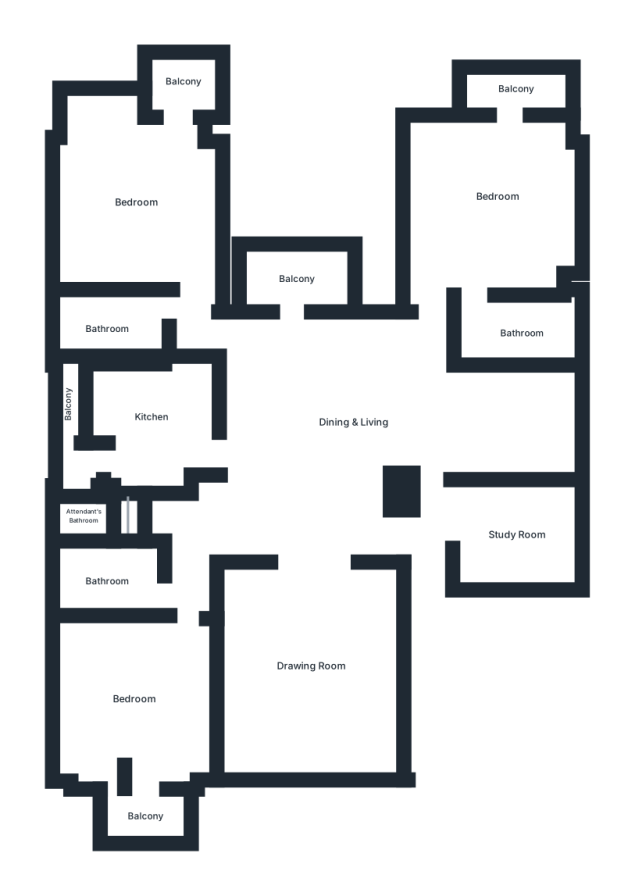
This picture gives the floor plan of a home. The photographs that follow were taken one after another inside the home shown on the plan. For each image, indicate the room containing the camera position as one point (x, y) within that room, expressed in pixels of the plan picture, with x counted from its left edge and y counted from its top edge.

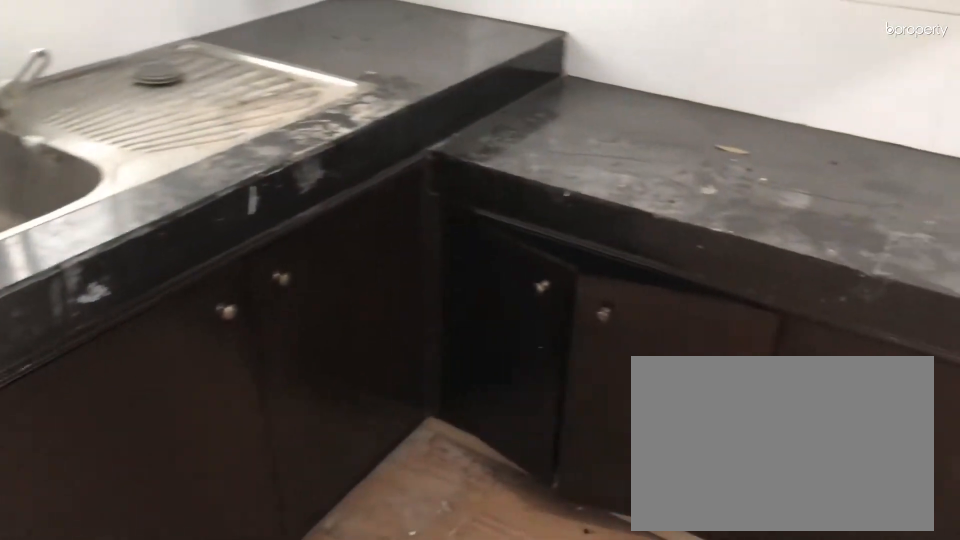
(153, 425)
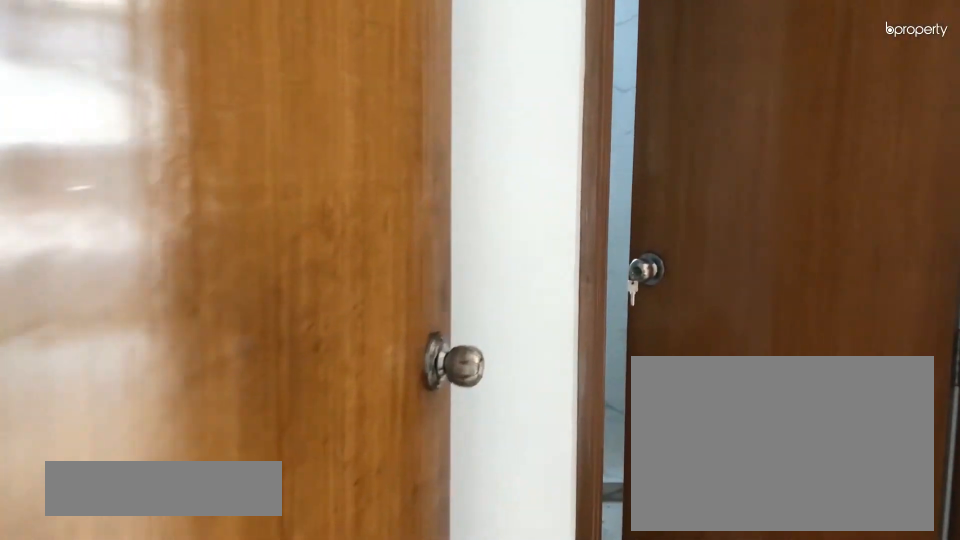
(194, 324)
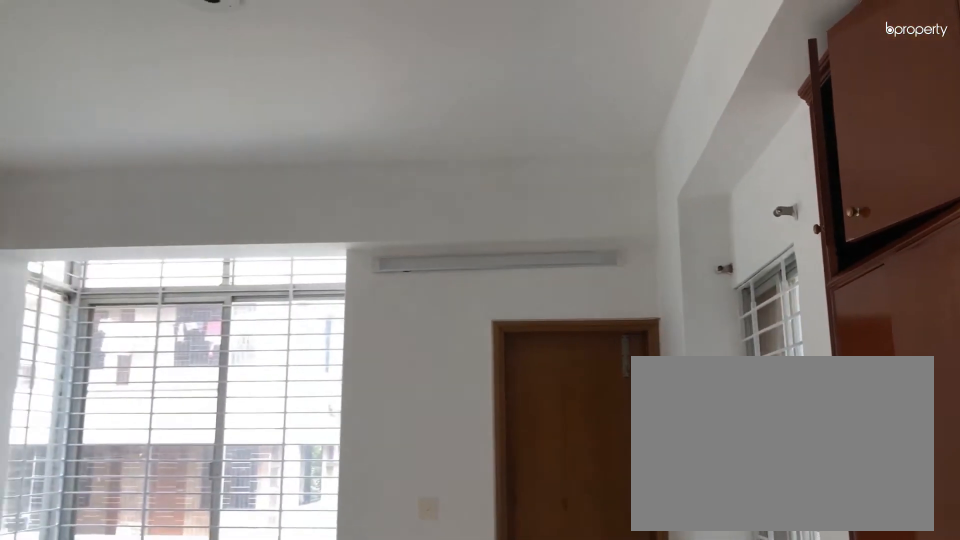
(133, 208)
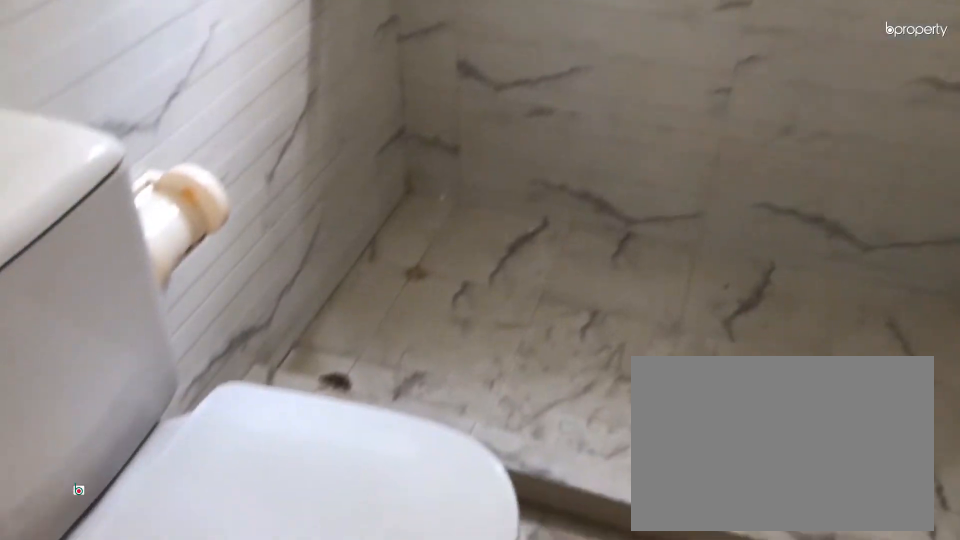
(112, 322)
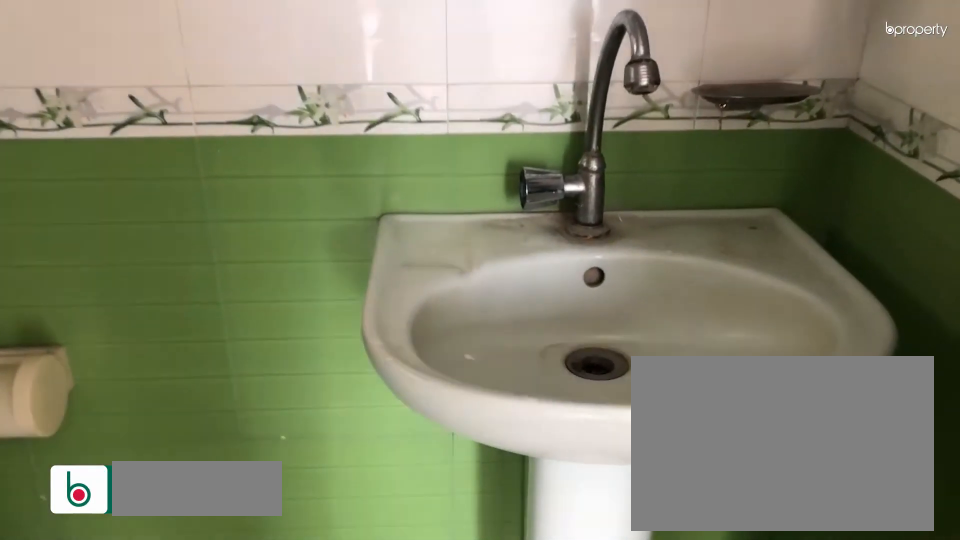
(515, 325)
